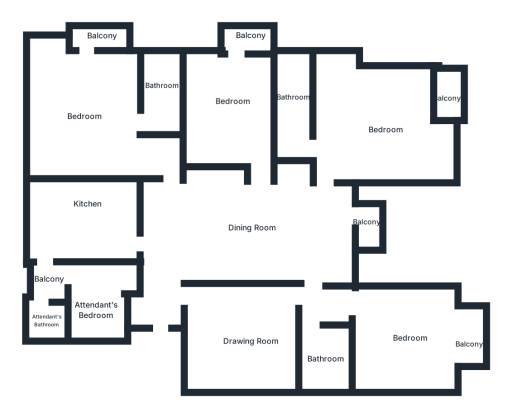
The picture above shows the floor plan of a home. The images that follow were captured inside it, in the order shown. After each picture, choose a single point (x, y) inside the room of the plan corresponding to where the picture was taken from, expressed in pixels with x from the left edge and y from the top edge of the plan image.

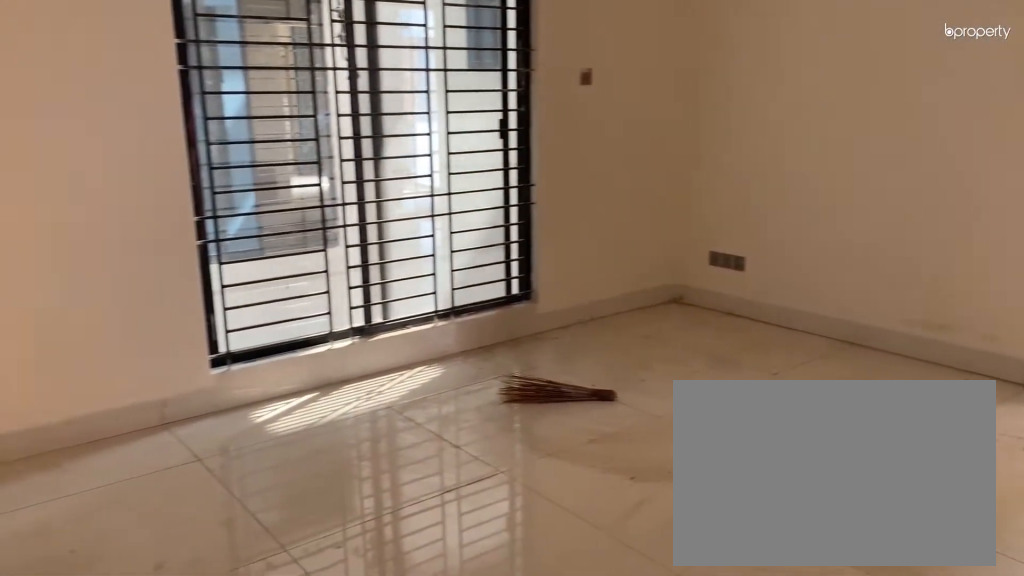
(252, 340)
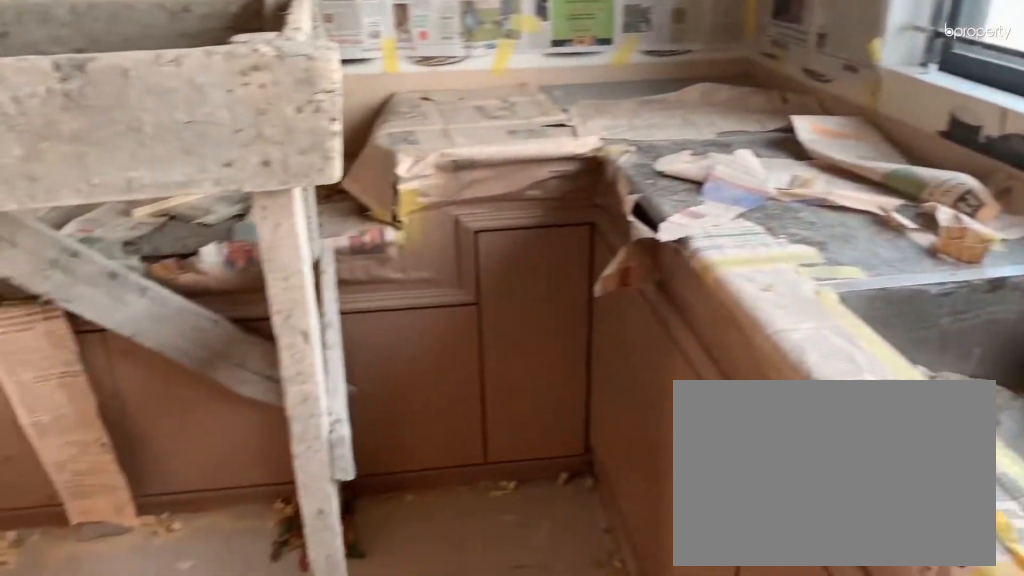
(84, 215)
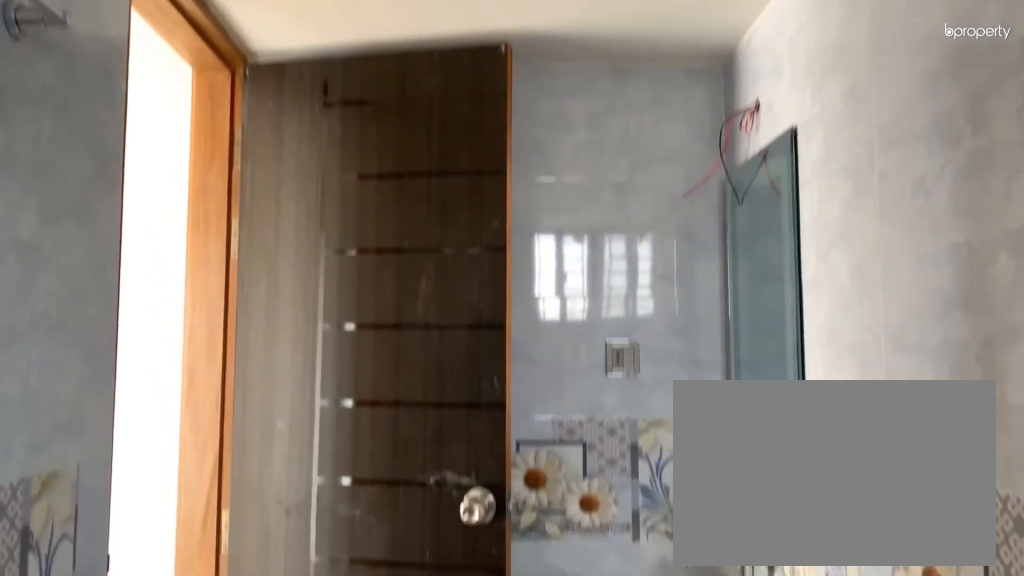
(156, 101)
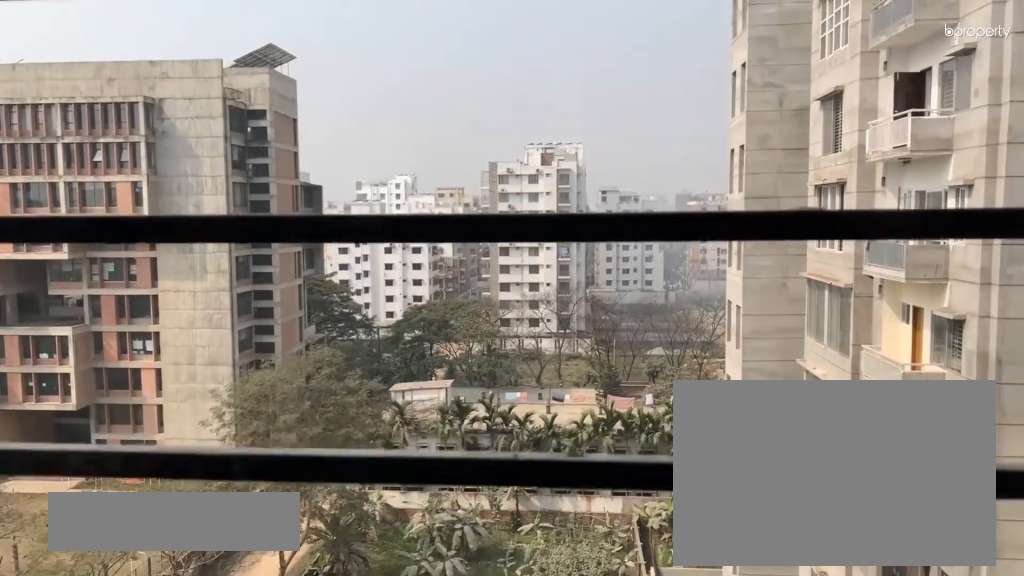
(93, 44)
